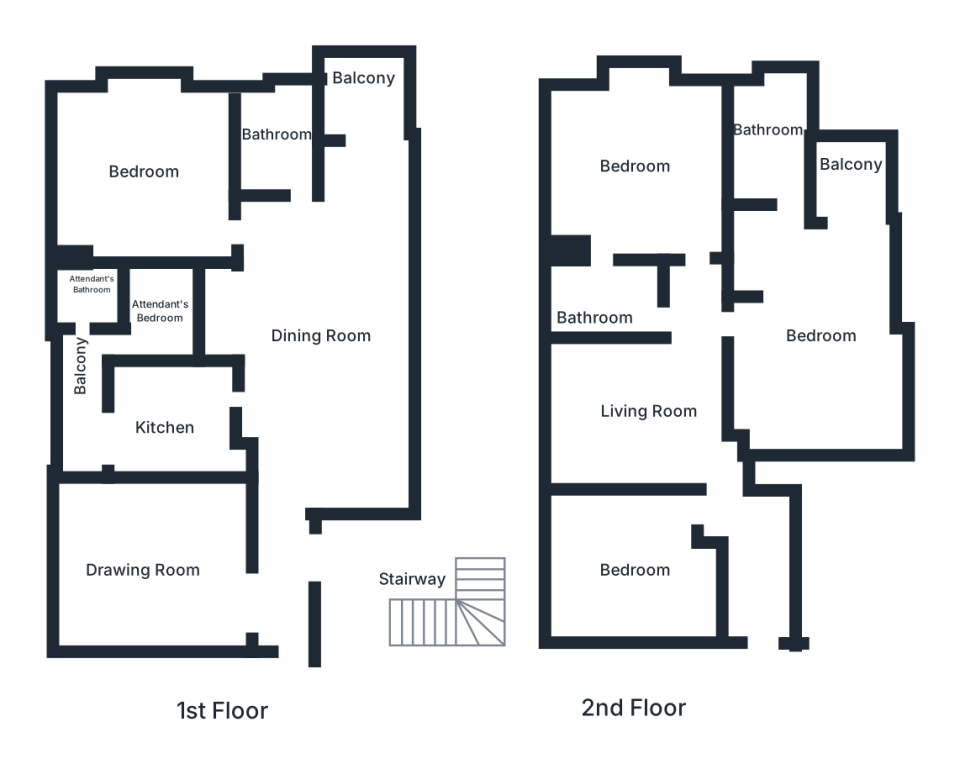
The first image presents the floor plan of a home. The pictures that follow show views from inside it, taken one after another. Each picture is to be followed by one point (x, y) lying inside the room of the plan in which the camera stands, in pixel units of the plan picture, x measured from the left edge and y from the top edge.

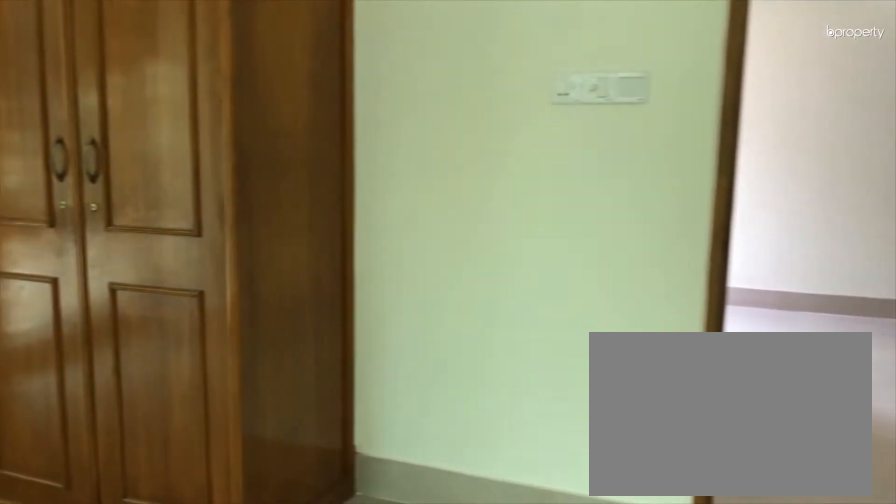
(148, 171)
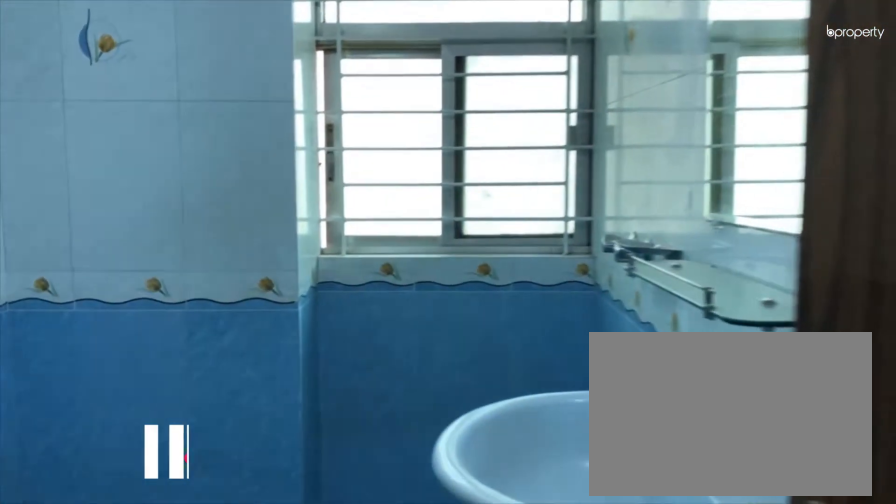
(272, 135)
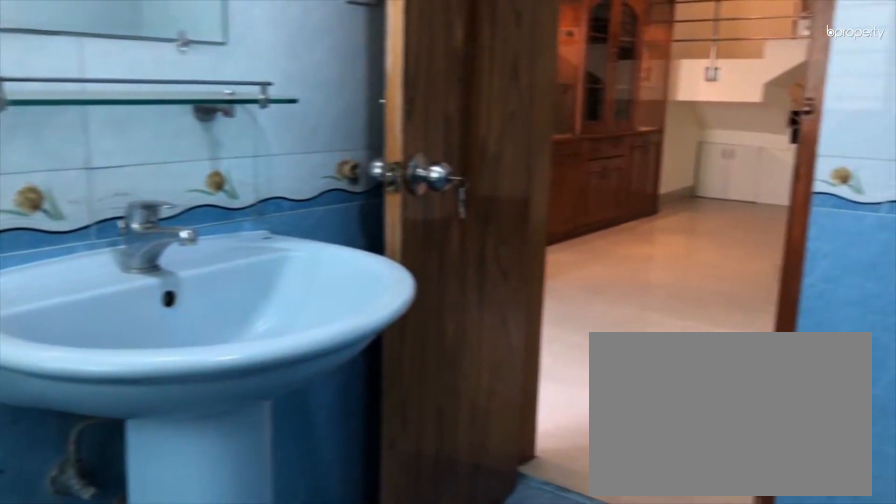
(272, 135)
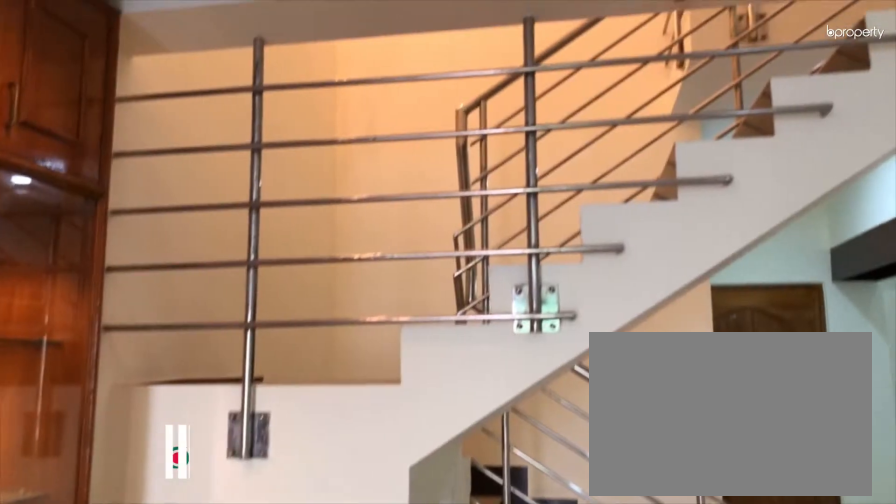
(399, 616)
